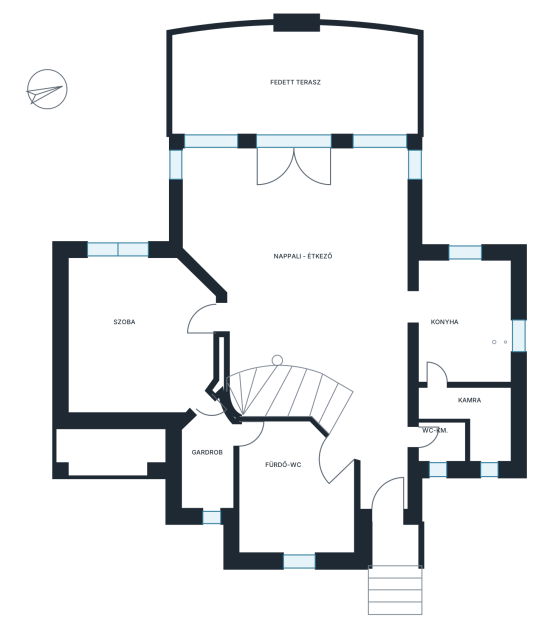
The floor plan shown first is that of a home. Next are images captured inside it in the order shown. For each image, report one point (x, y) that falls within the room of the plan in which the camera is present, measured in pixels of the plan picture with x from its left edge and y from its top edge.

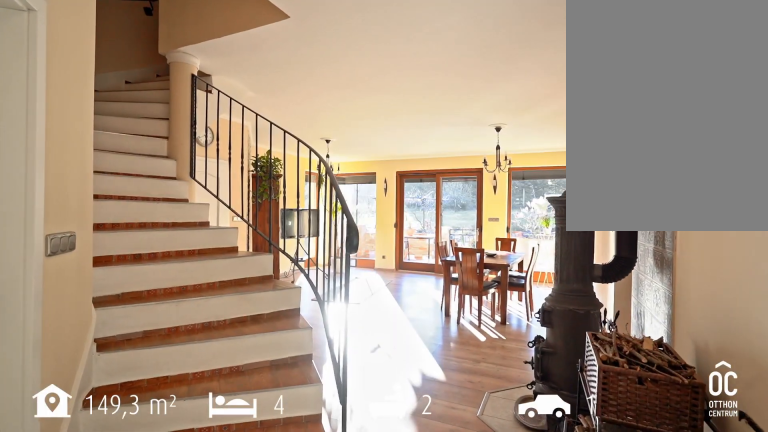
(298, 281)
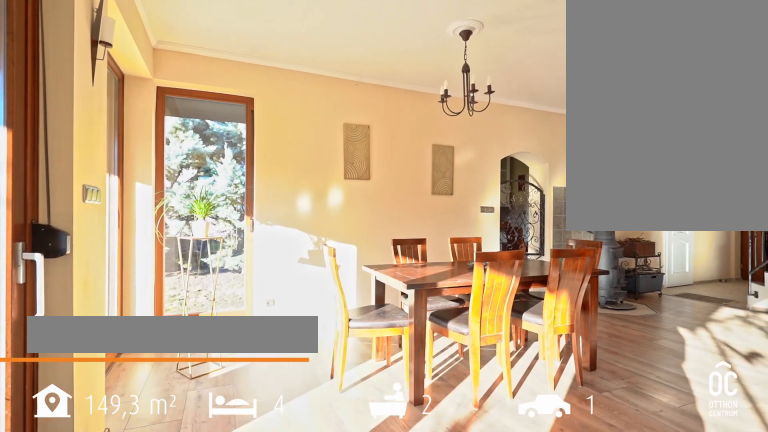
(299, 281)
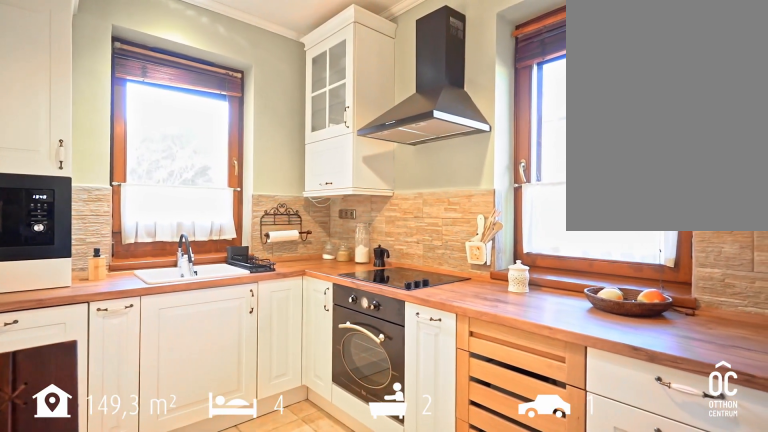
(467, 329)
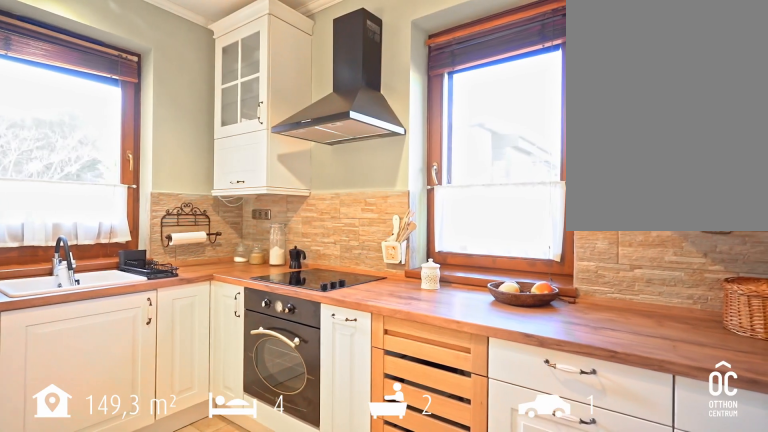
(467, 329)
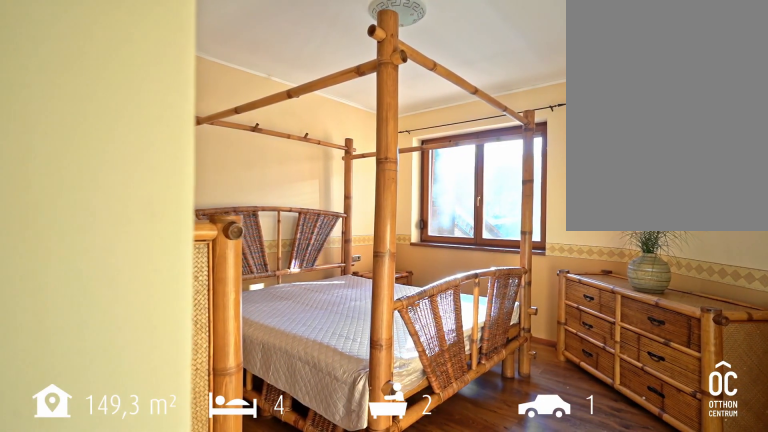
(130, 340)
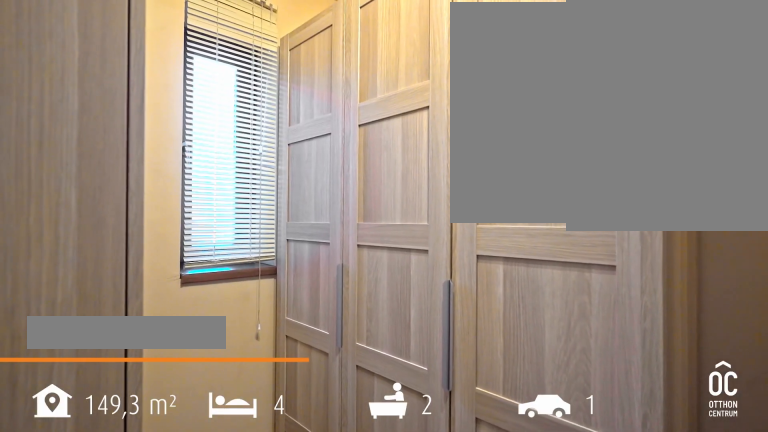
(210, 455)
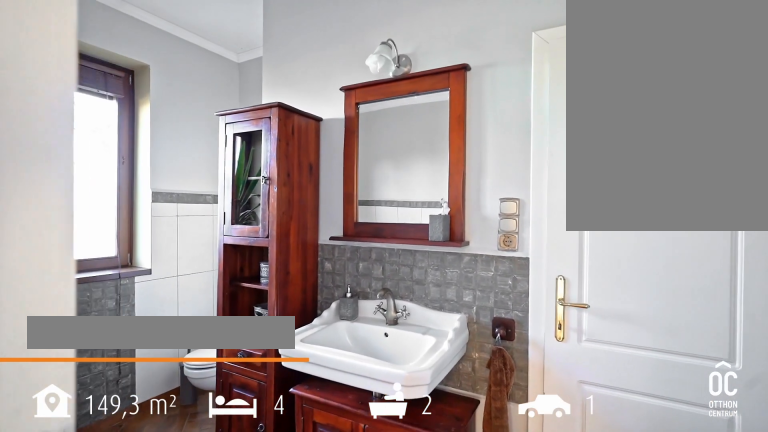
(291, 485)
